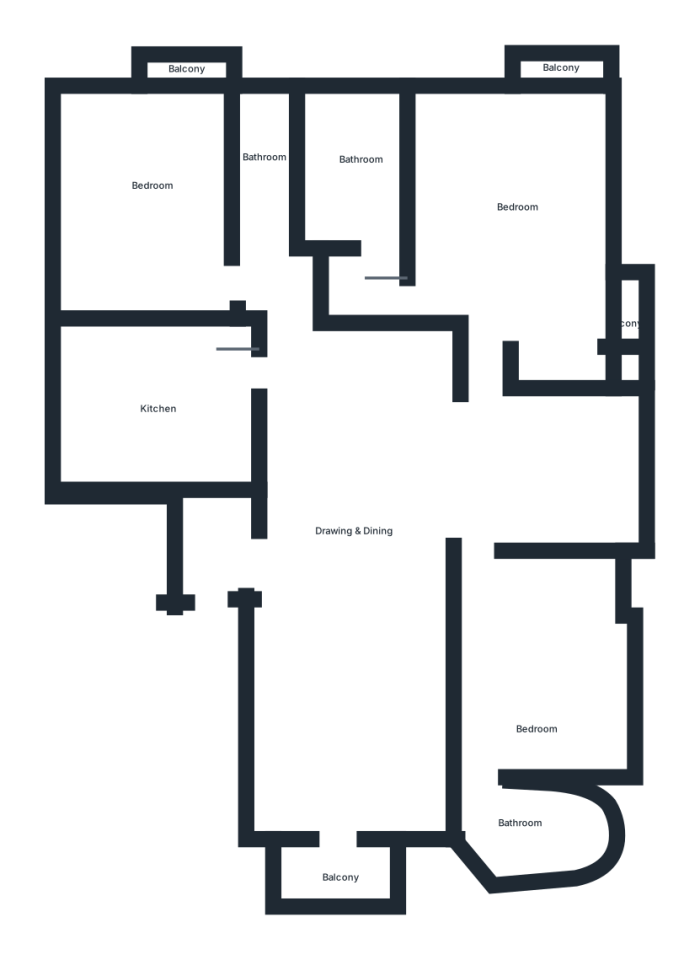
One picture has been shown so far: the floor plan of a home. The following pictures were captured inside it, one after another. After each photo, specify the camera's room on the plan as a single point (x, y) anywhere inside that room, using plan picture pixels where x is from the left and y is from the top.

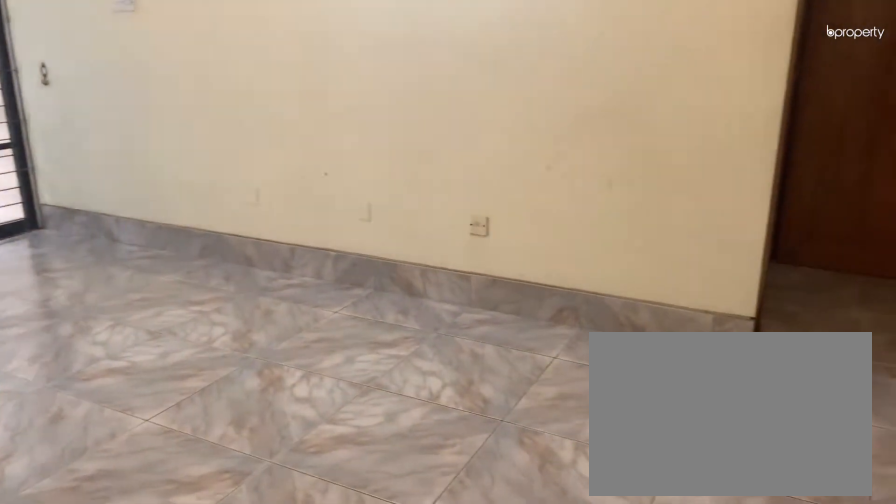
(355, 516)
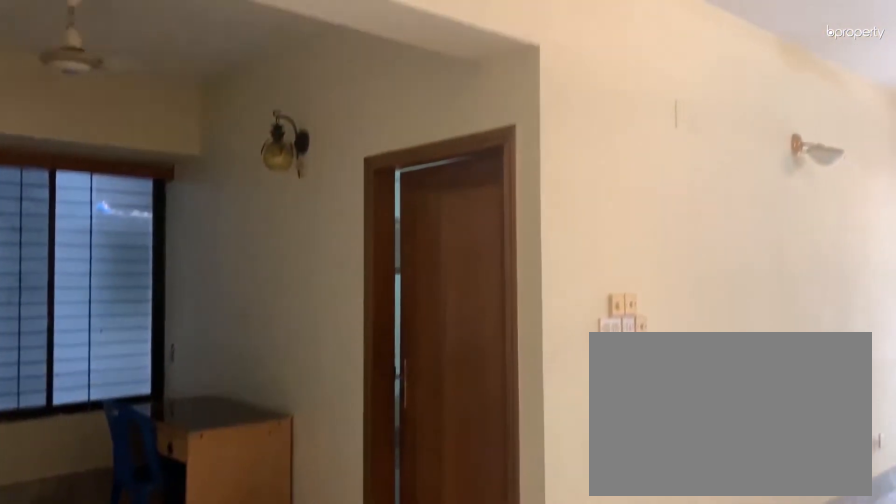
(355, 516)
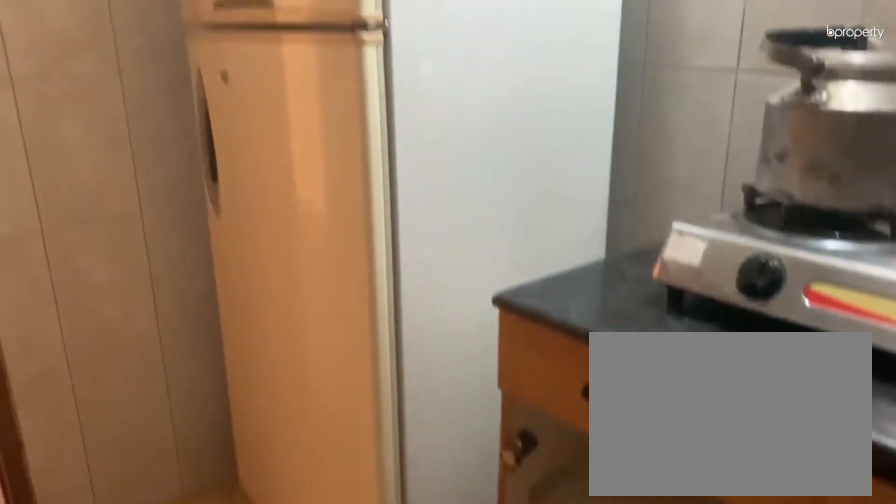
(154, 404)
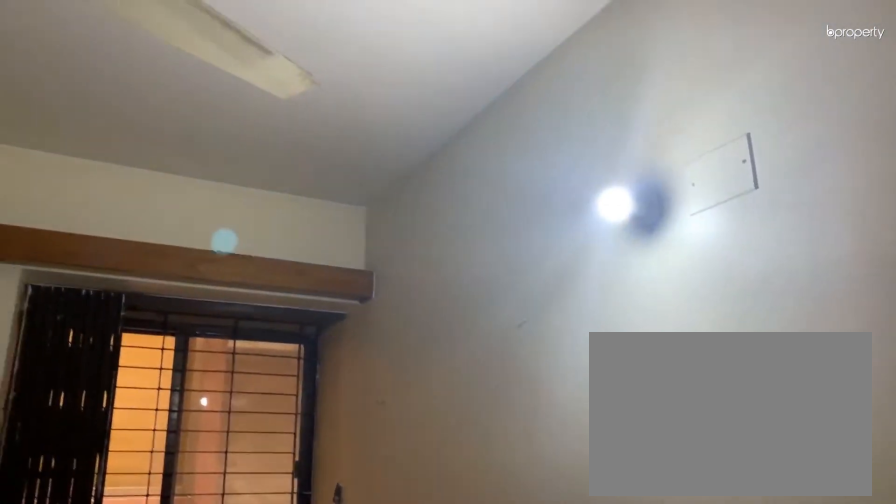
(154, 190)
